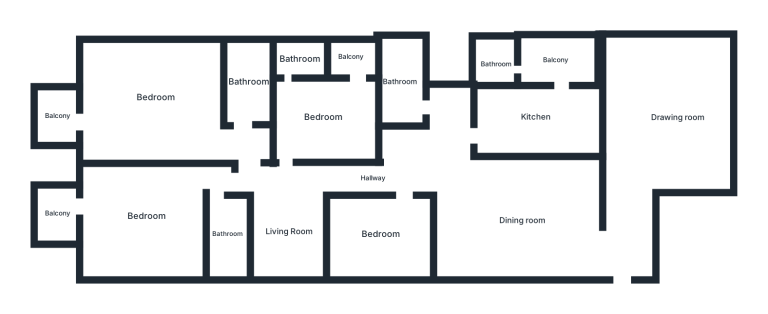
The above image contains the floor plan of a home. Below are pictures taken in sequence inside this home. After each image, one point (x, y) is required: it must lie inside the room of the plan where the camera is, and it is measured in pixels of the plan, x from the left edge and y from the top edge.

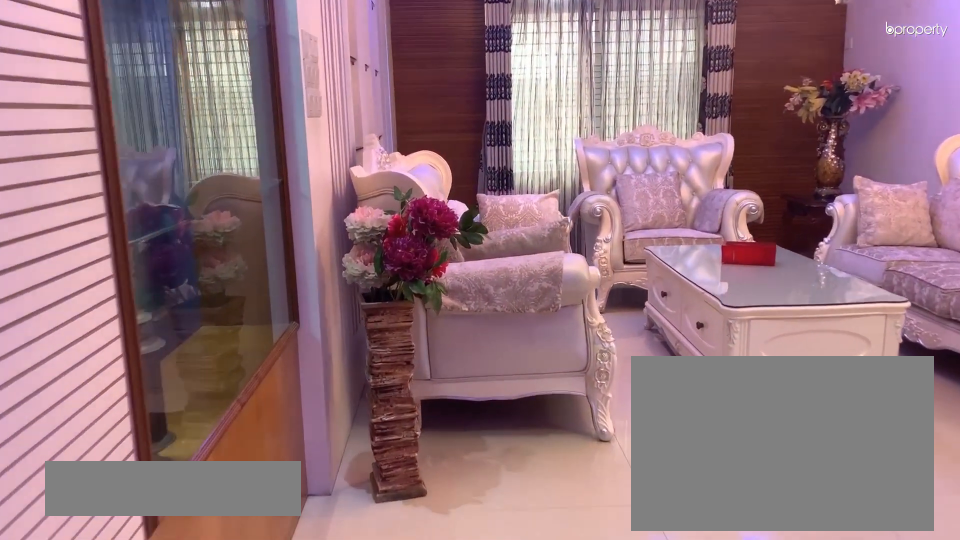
(626, 222)
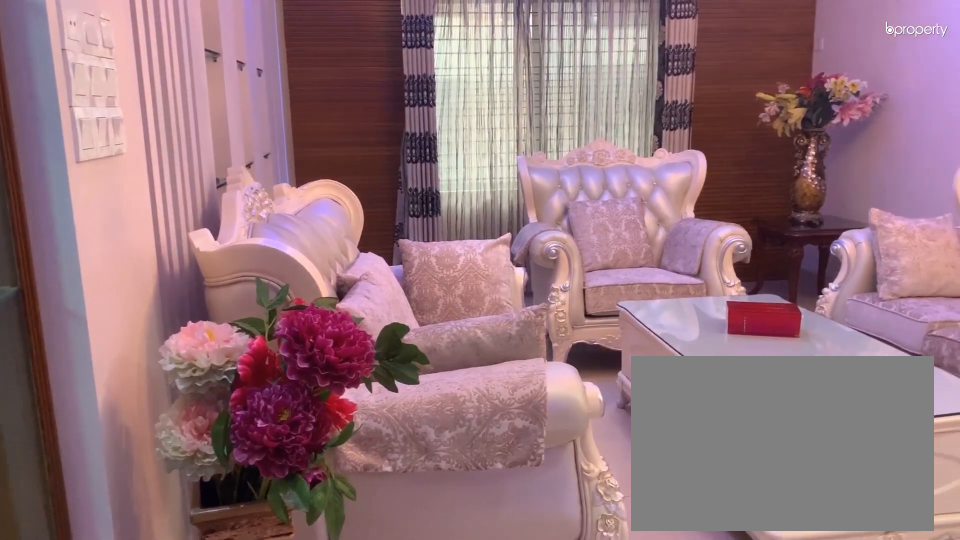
(676, 120)
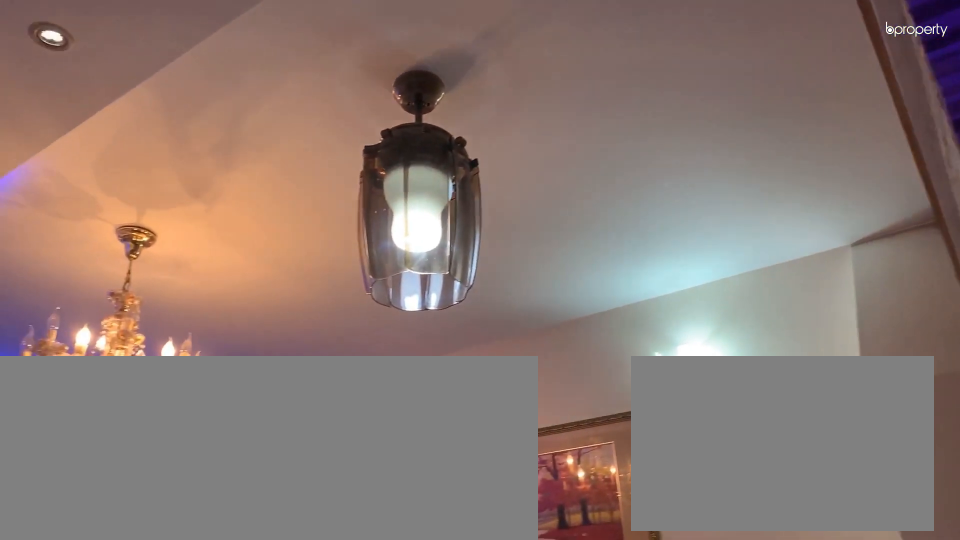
(676, 119)
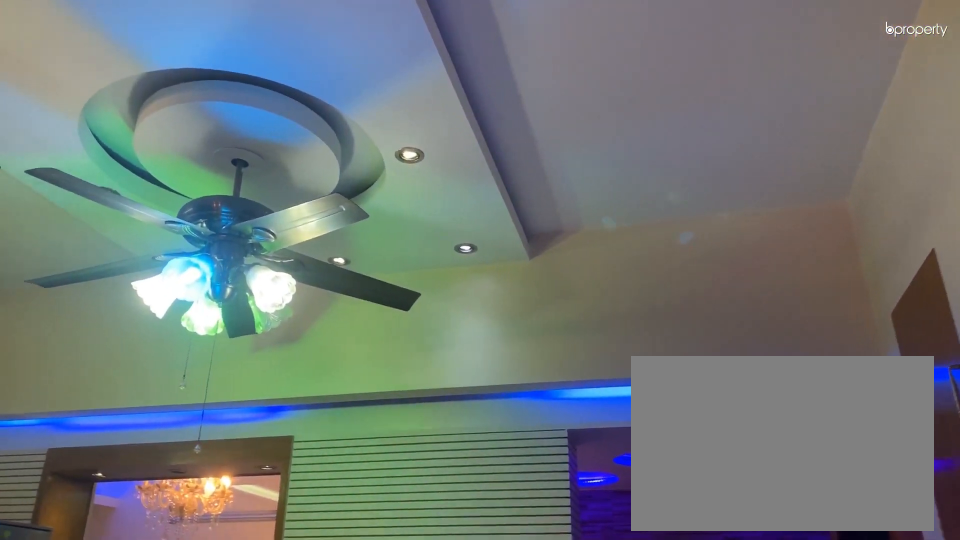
(521, 221)
